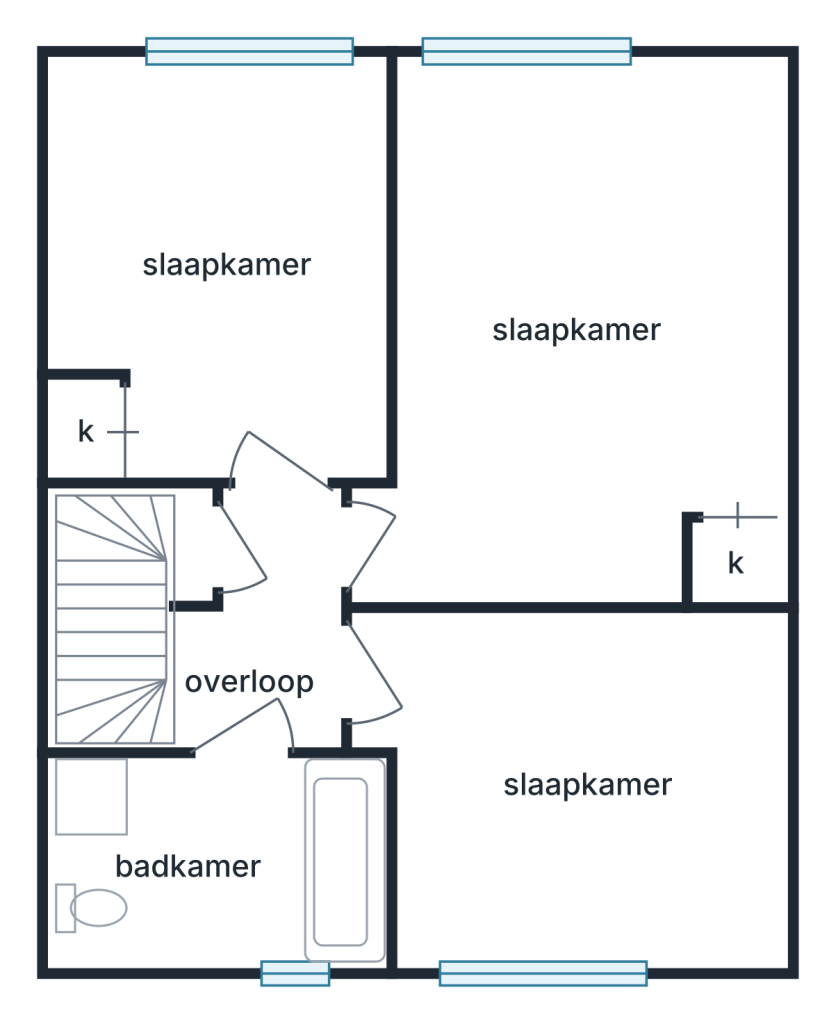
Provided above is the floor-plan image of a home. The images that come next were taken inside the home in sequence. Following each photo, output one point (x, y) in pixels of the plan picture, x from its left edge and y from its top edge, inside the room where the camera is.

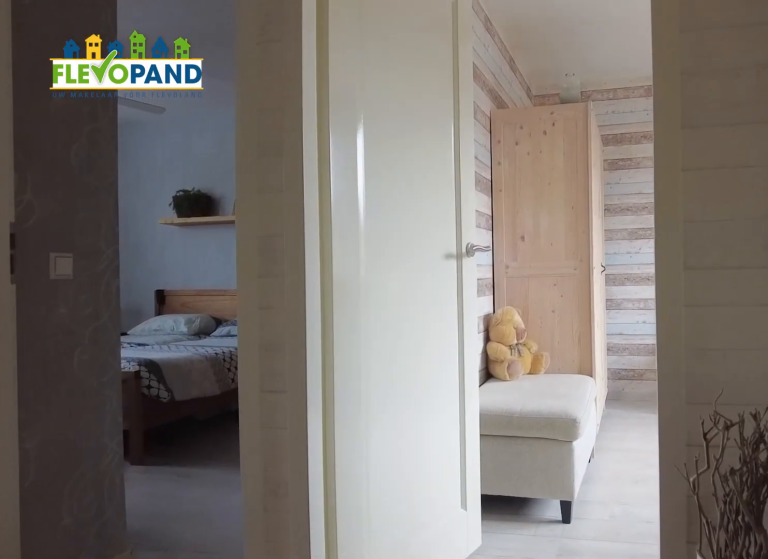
(267, 636)
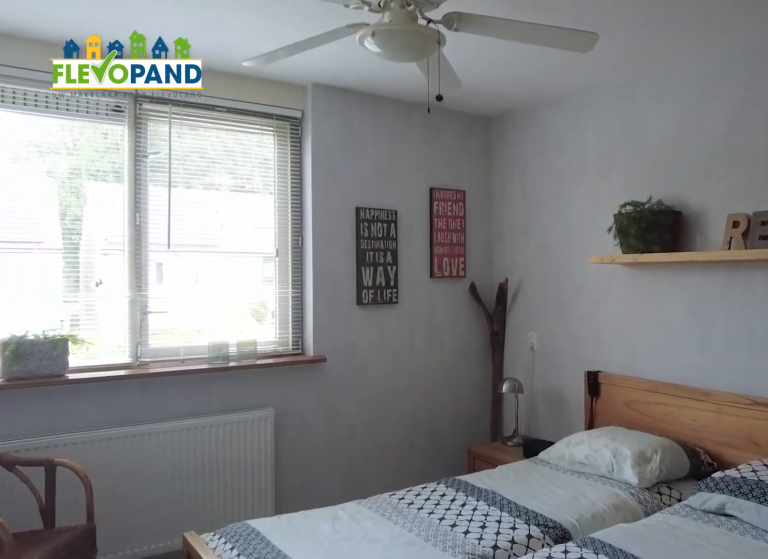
(555, 587)
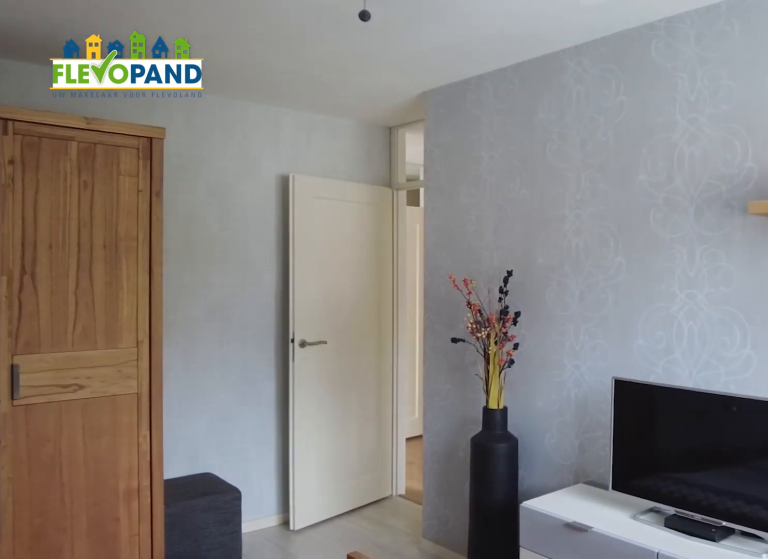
(555, 587)
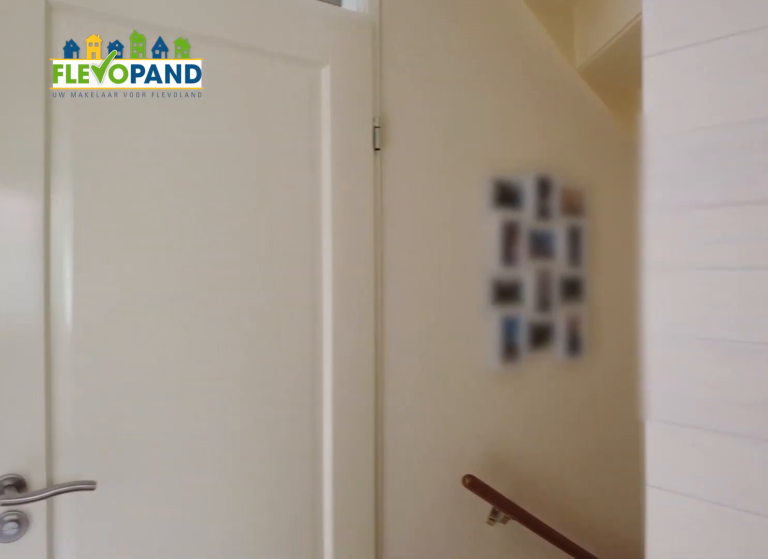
(269, 631)
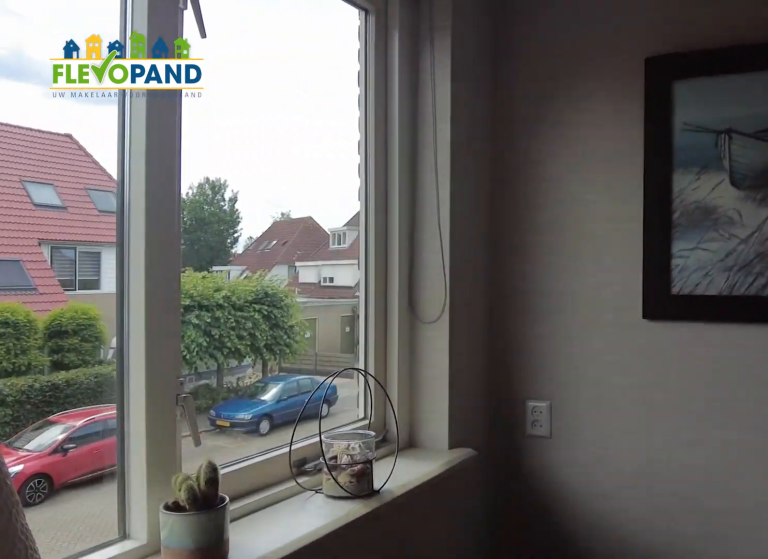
(580, 783)
